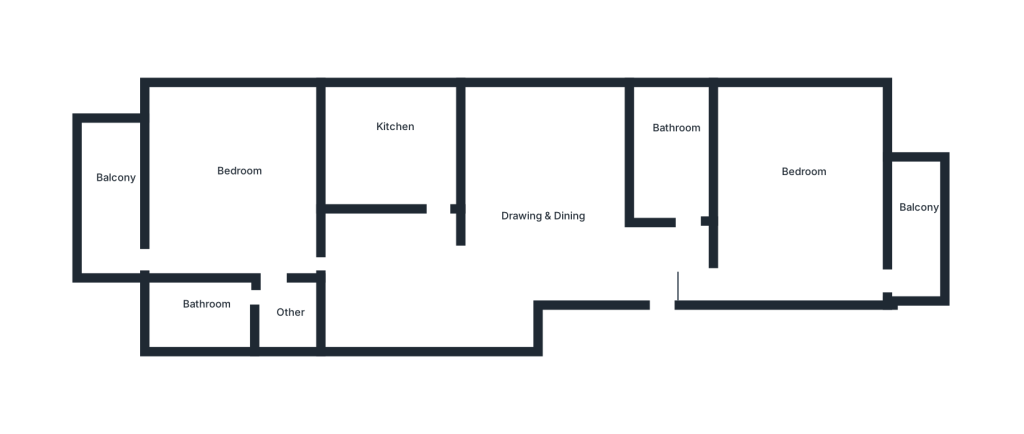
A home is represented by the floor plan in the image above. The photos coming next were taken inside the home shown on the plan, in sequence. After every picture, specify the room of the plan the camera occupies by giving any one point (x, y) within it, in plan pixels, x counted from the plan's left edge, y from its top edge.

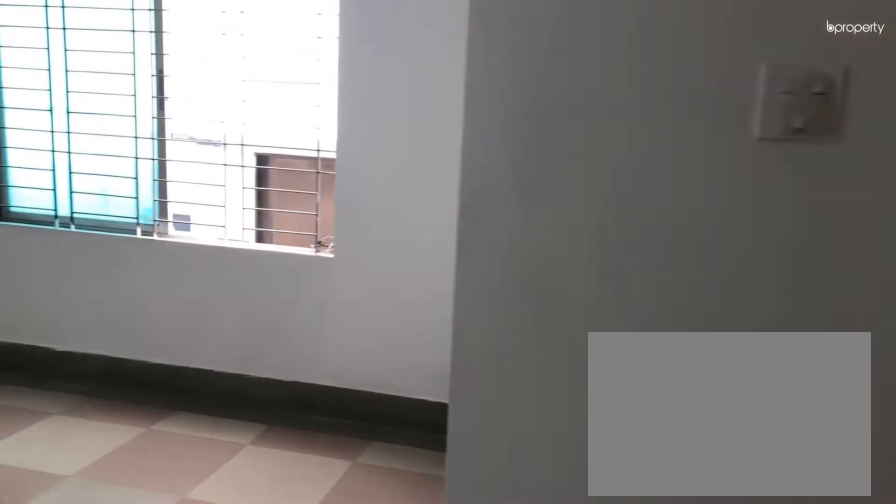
(655, 263)
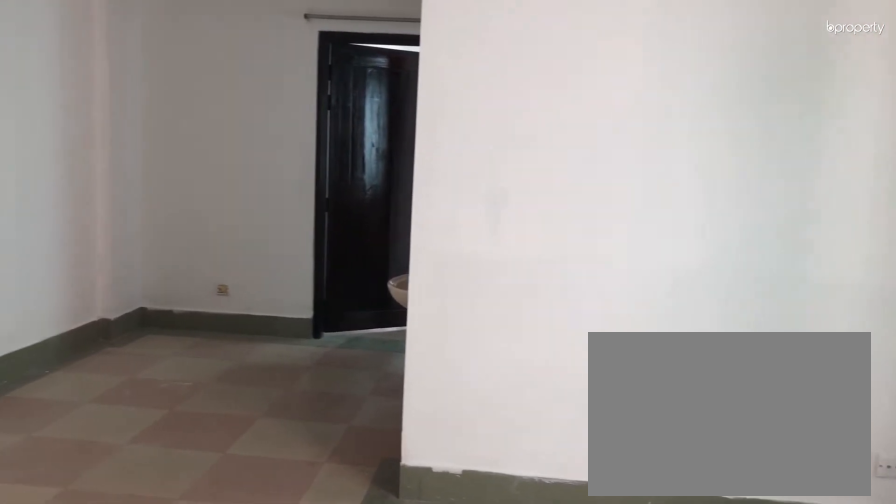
(534, 202)
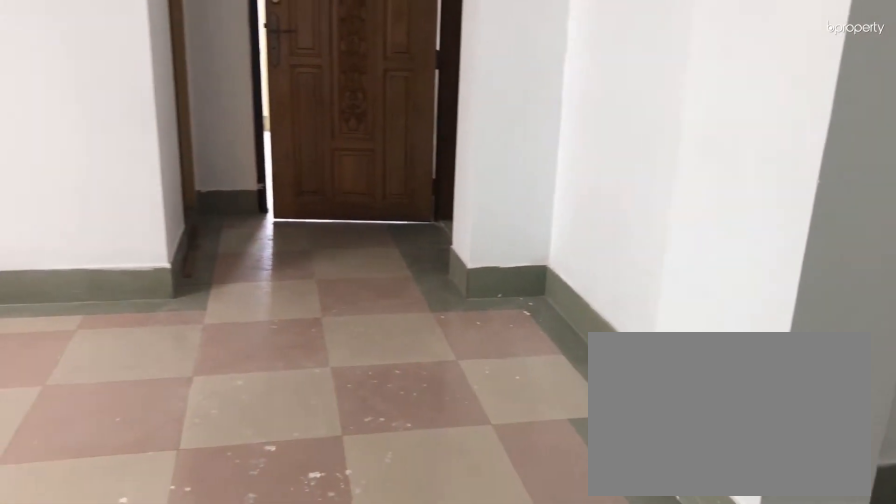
(534, 202)
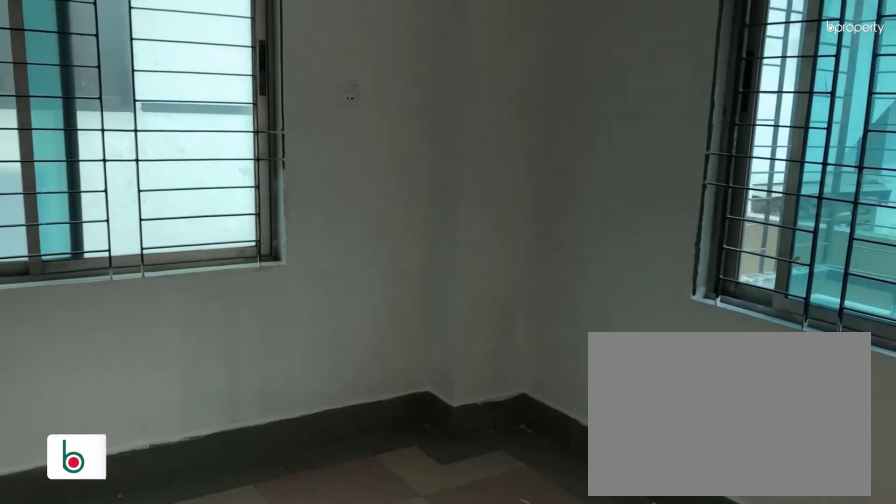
(808, 188)
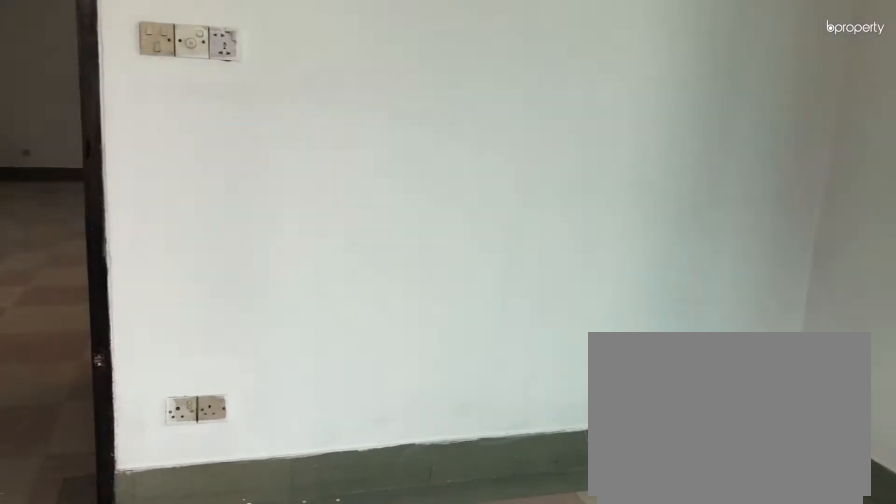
(808, 188)
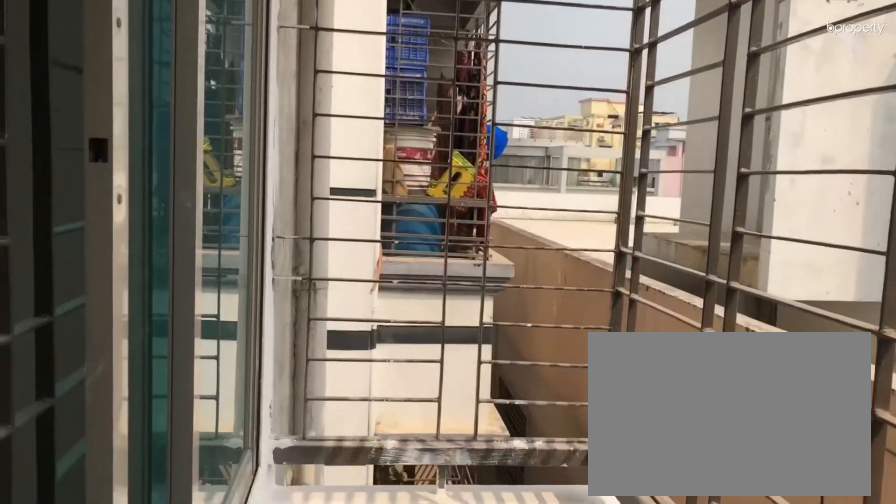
(920, 214)
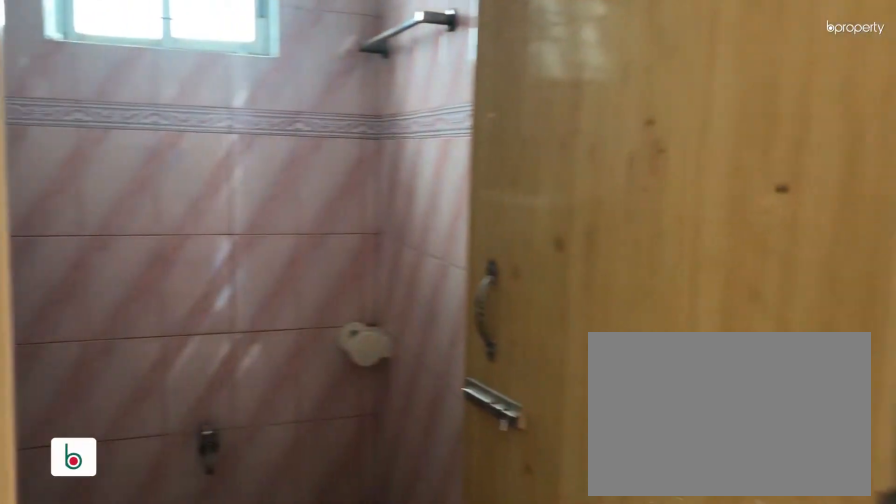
(680, 212)
